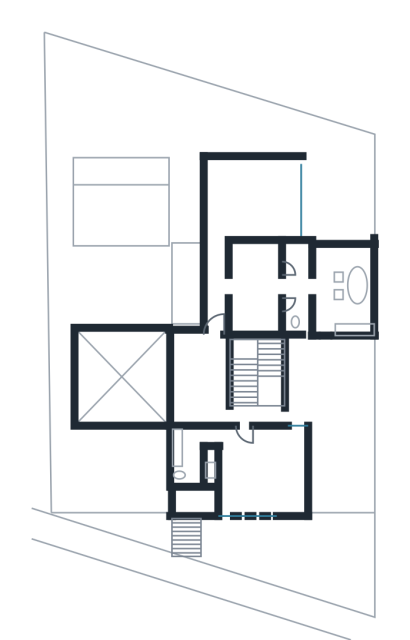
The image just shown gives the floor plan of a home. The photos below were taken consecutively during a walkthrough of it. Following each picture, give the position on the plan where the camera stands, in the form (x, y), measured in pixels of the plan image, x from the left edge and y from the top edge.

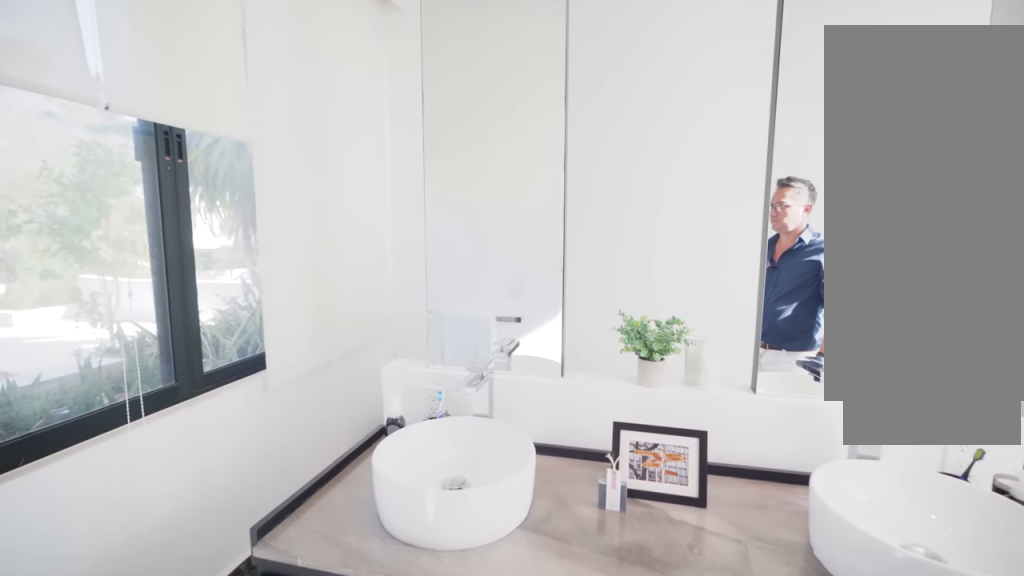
(315, 286)
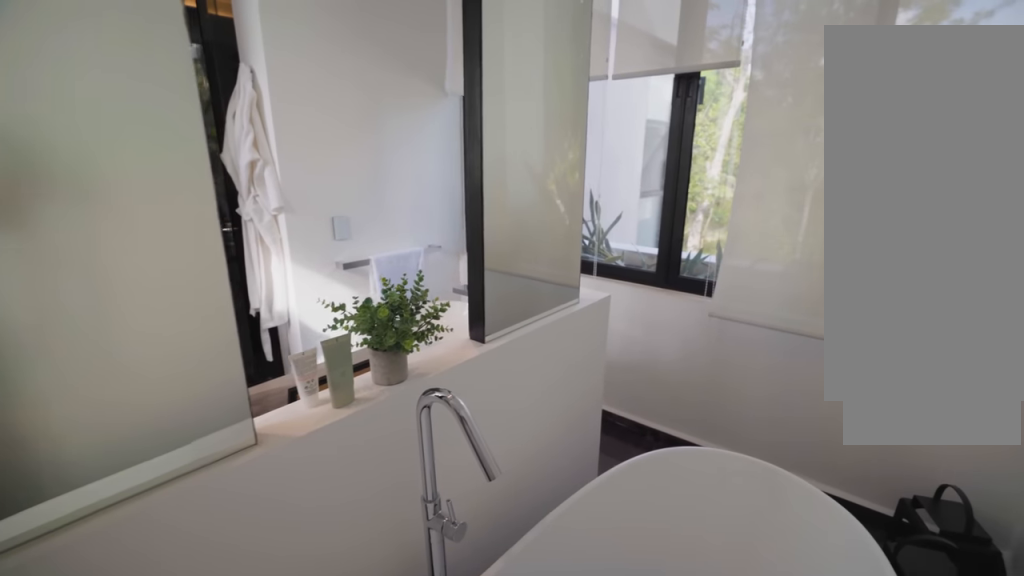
(360, 300)
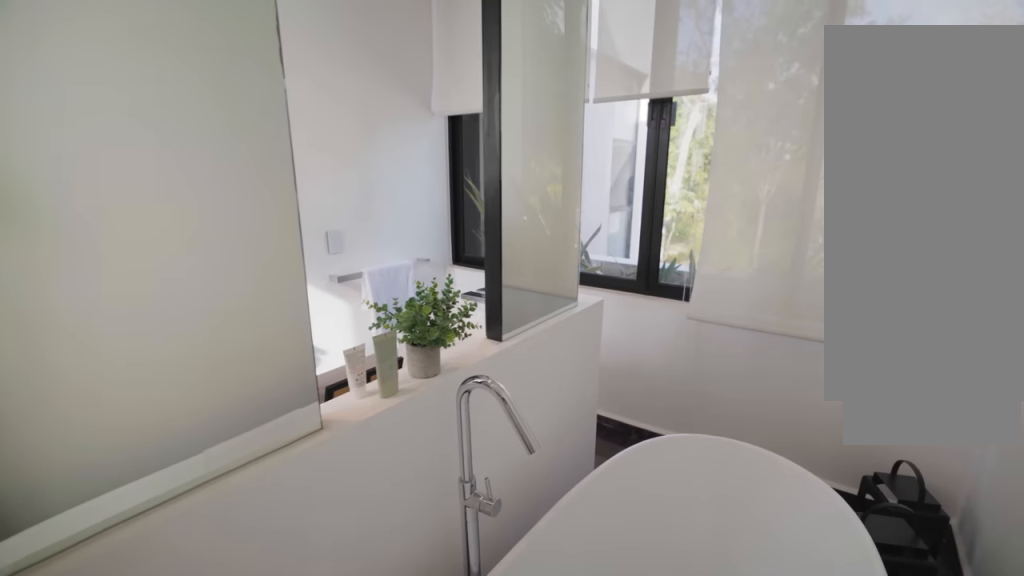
(360, 300)
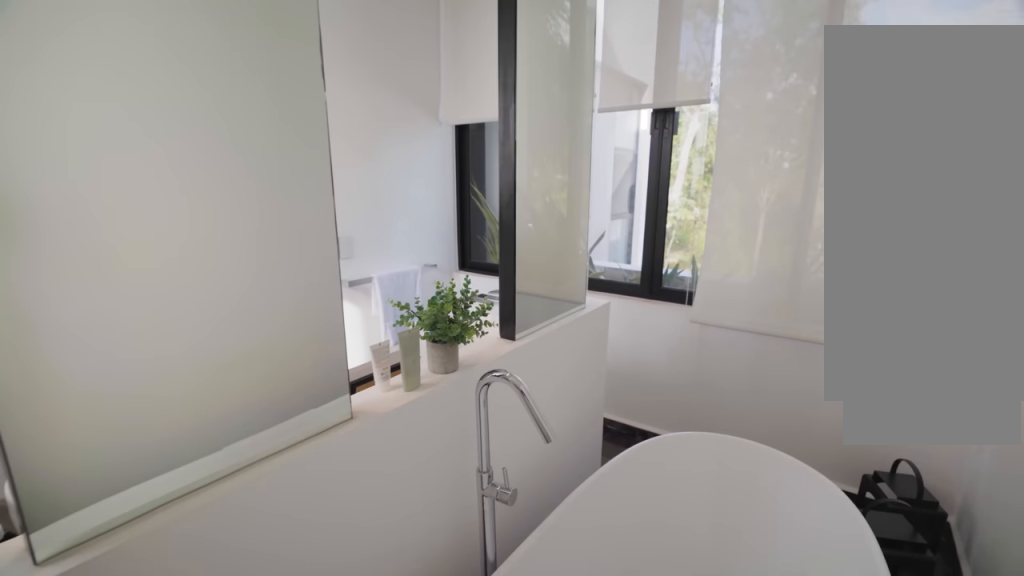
(360, 300)
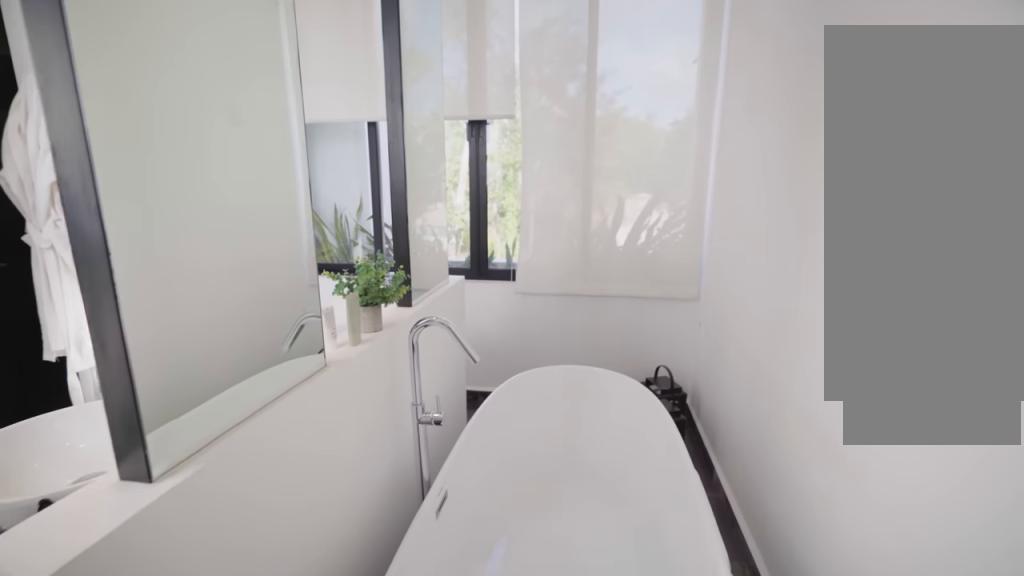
(354, 307)
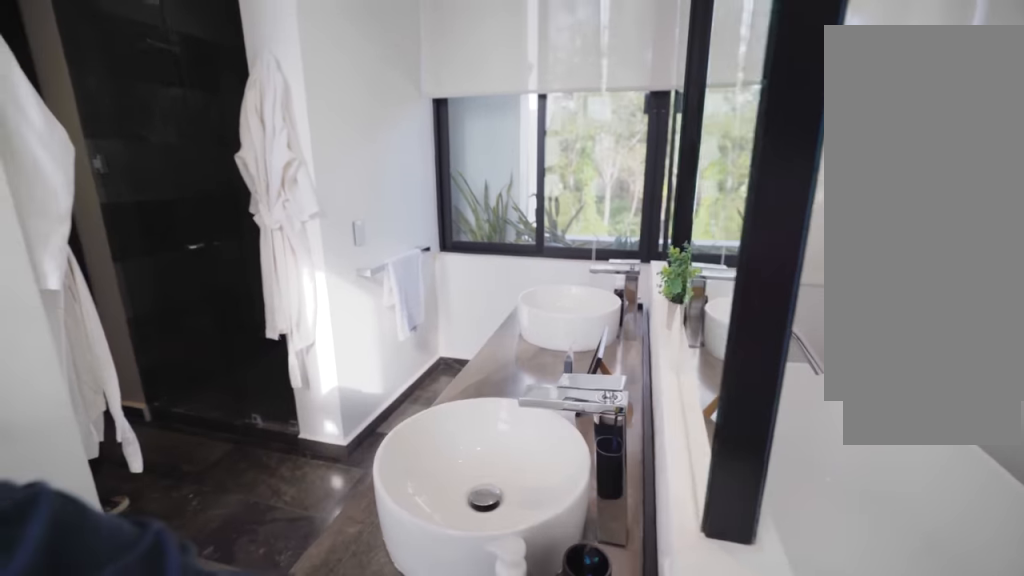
(335, 321)
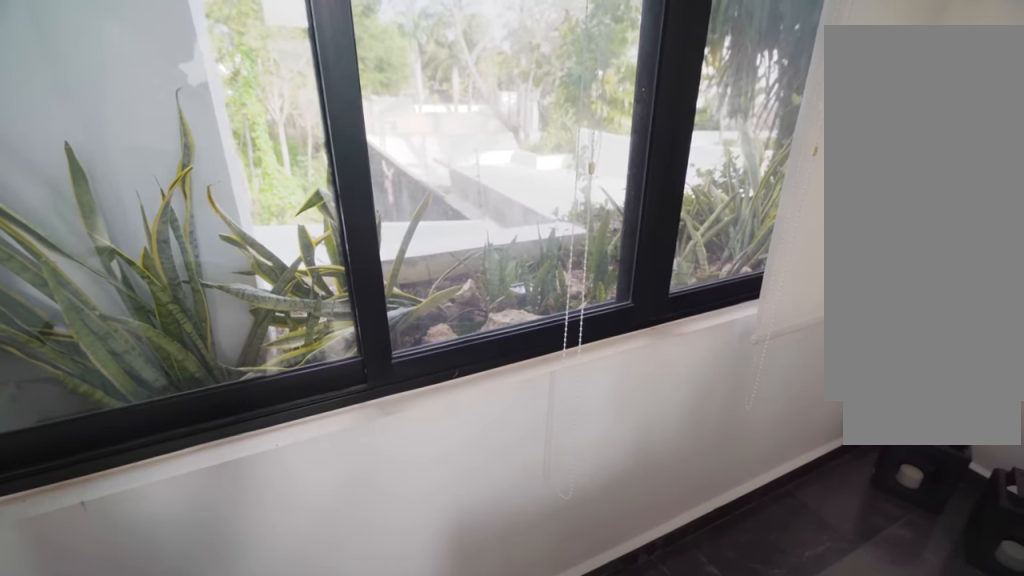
(324, 261)
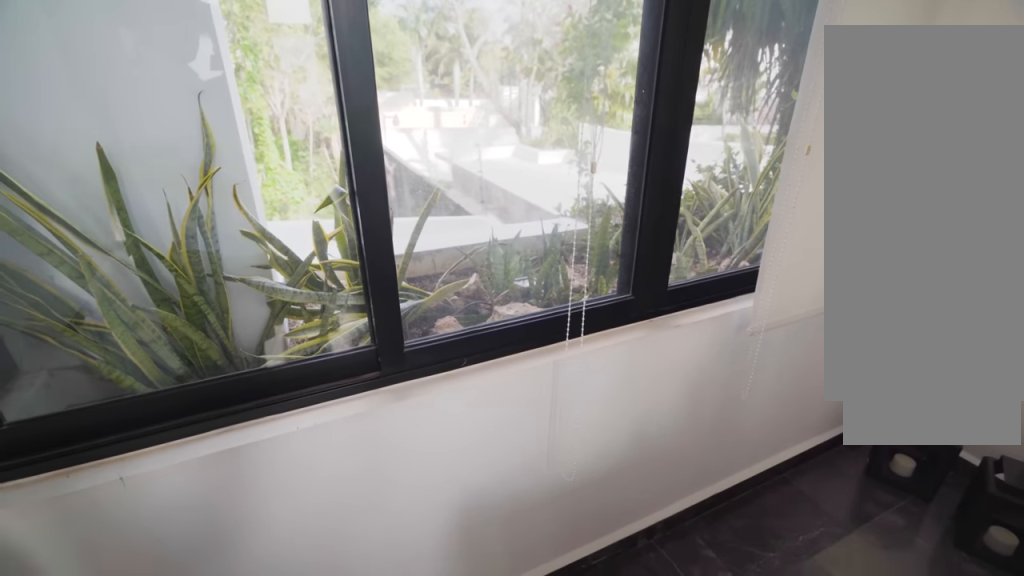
(325, 261)
